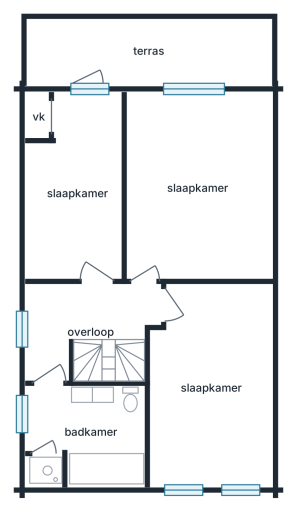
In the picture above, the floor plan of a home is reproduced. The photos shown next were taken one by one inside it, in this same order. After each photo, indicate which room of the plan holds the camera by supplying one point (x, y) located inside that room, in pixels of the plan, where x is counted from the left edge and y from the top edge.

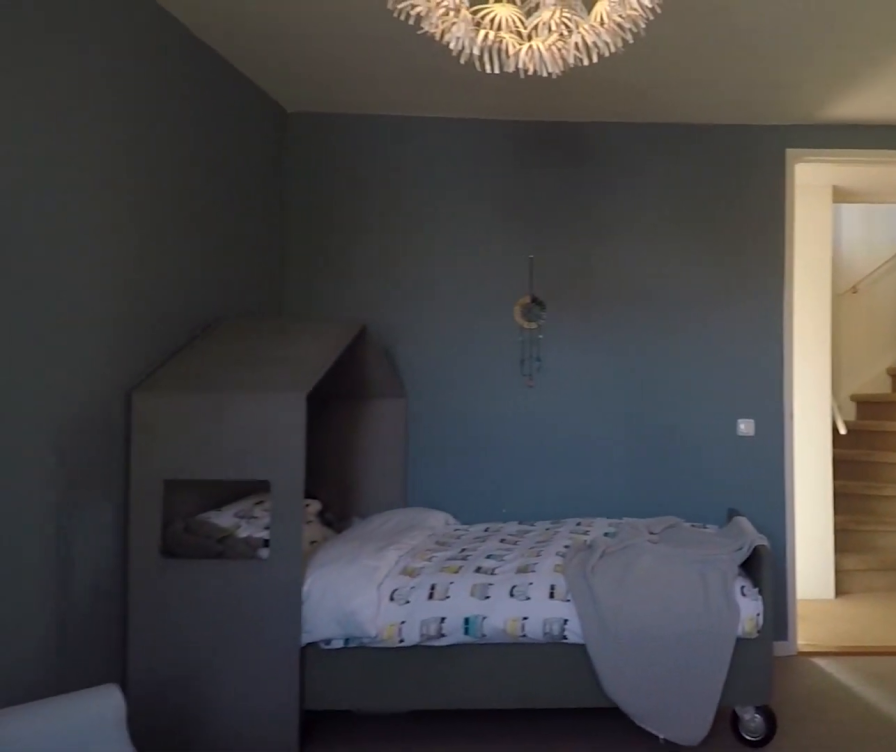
(197, 187)
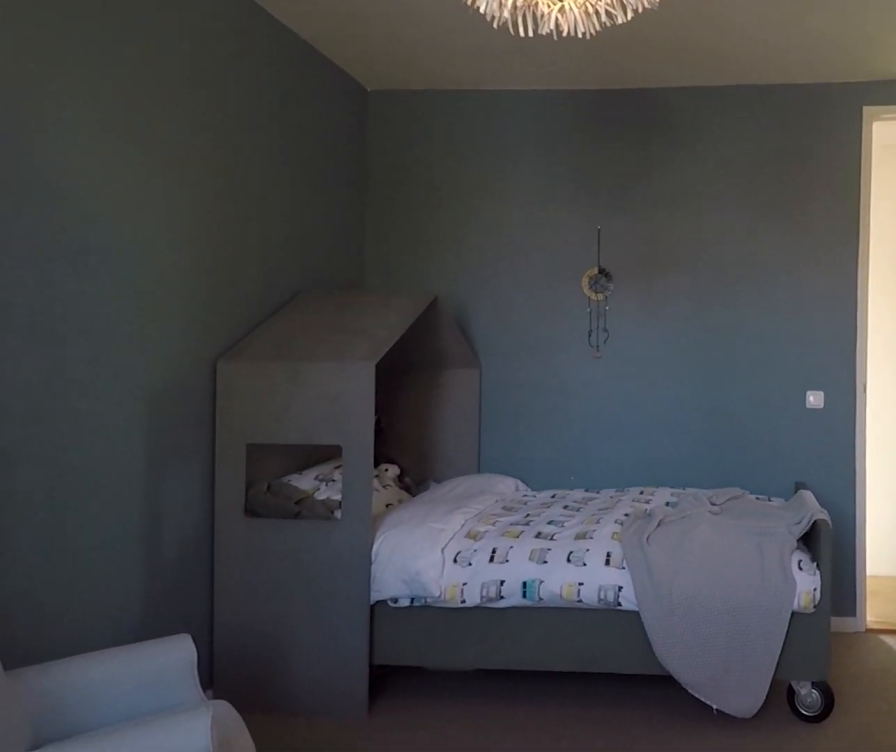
(197, 187)
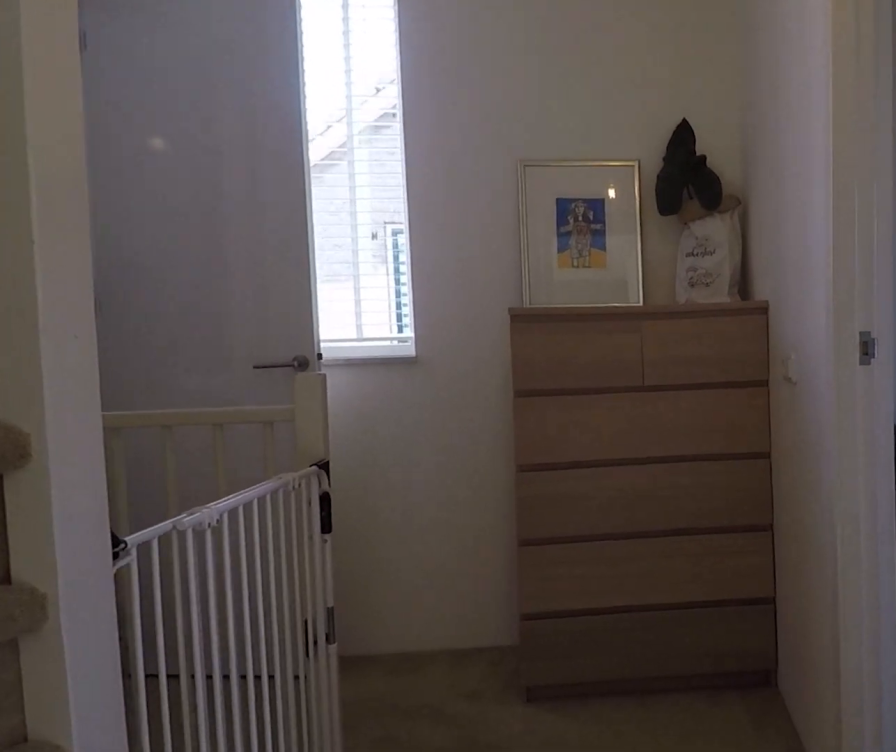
(85, 321)
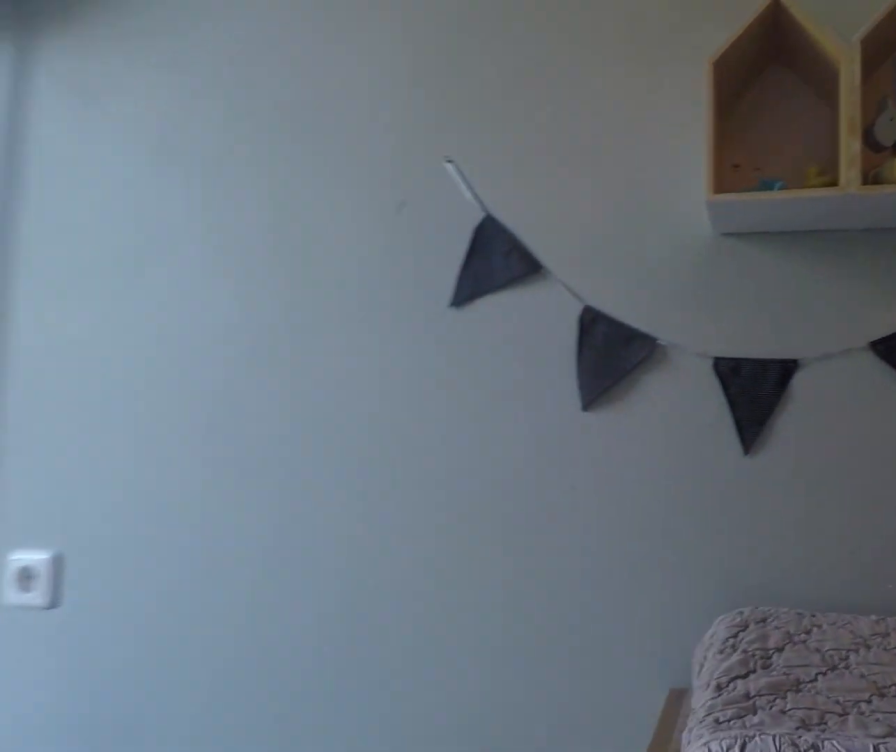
(77, 192)
